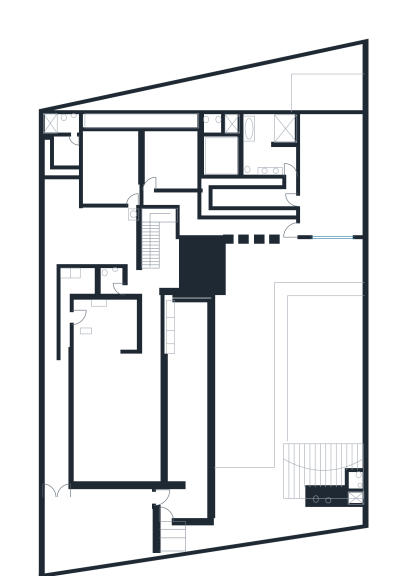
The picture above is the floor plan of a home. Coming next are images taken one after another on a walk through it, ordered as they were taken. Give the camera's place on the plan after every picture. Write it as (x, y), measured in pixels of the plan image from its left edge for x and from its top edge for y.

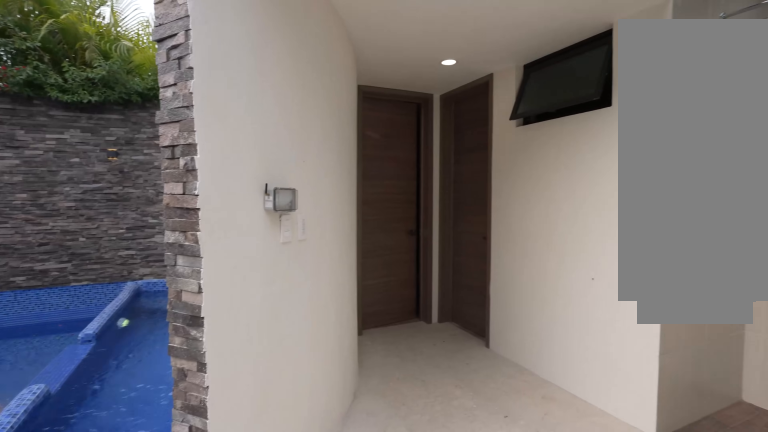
(275, 450)
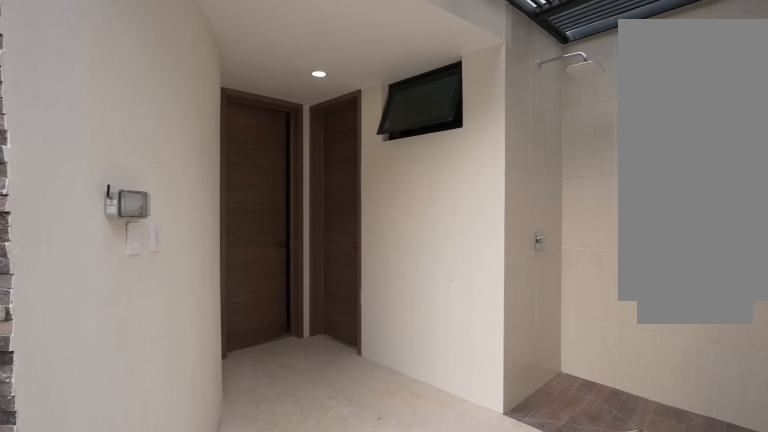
(276, 450)
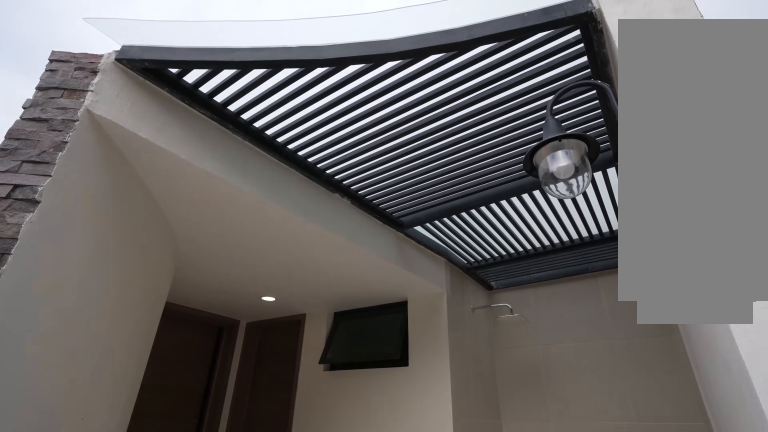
(276, 450)
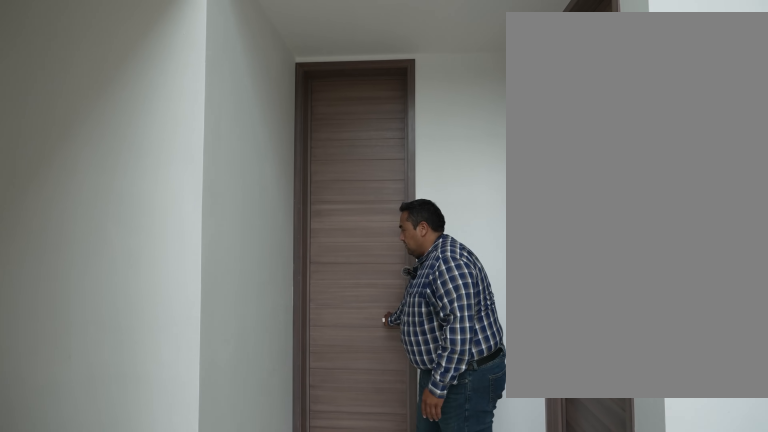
(133, 272)
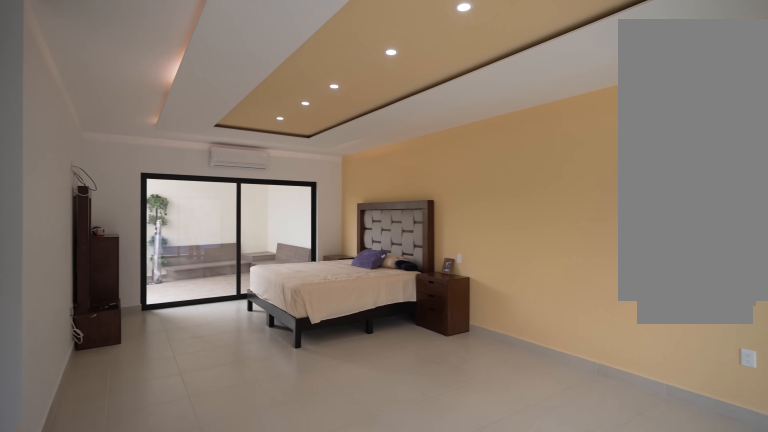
(353, 236)
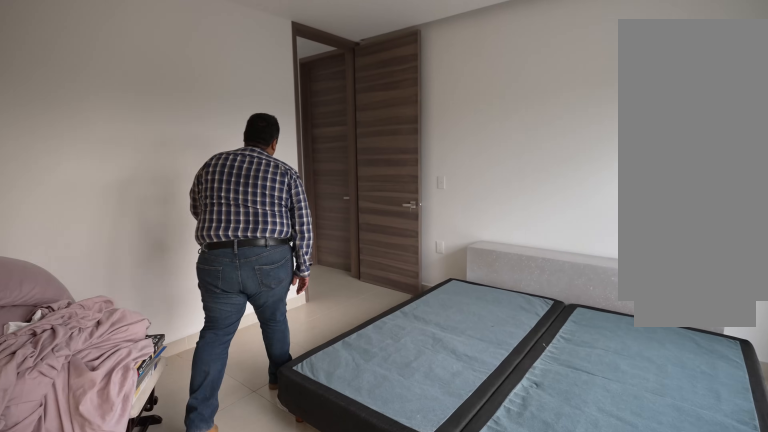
(186, 148)
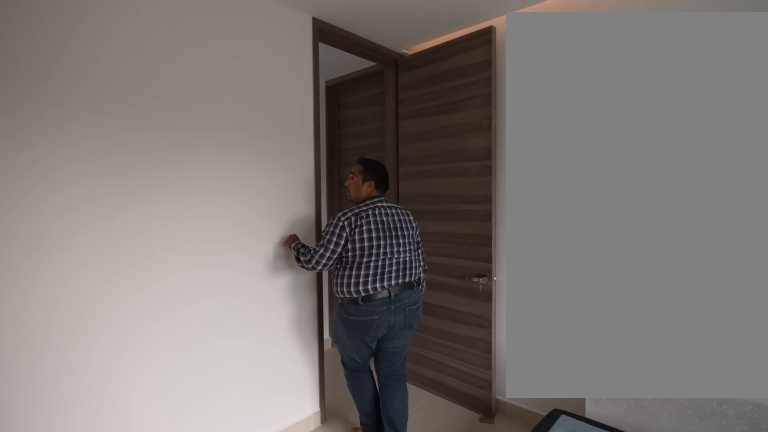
(169, 159)
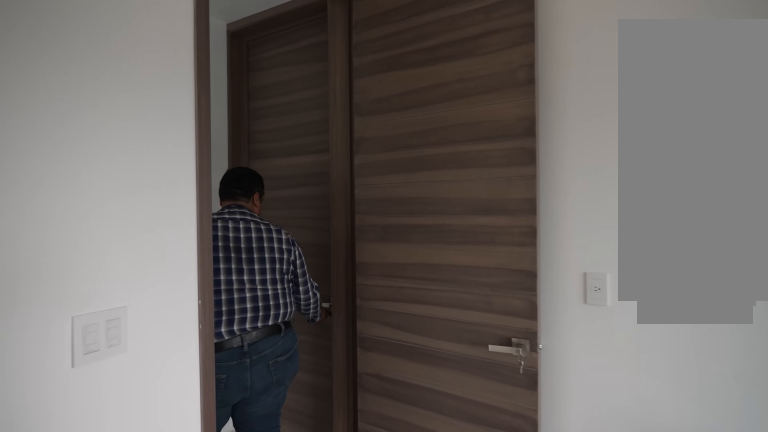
(179, 171)
